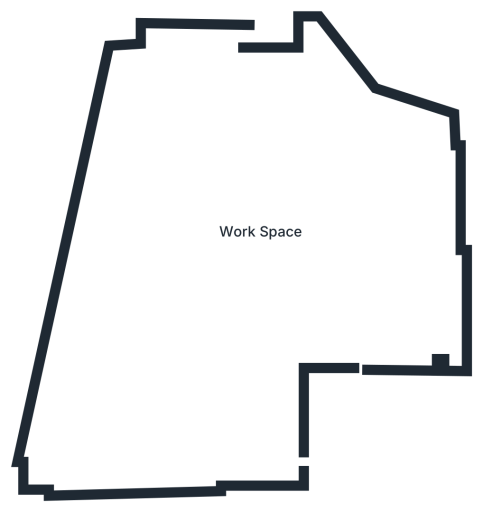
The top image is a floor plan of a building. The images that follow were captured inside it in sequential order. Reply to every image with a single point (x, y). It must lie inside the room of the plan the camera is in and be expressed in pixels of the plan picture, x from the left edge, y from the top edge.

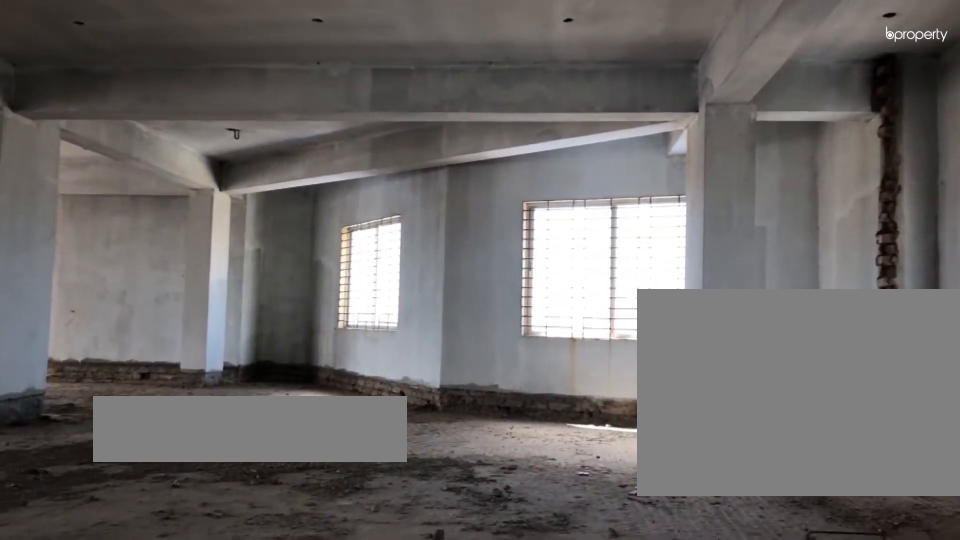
(343, 282)
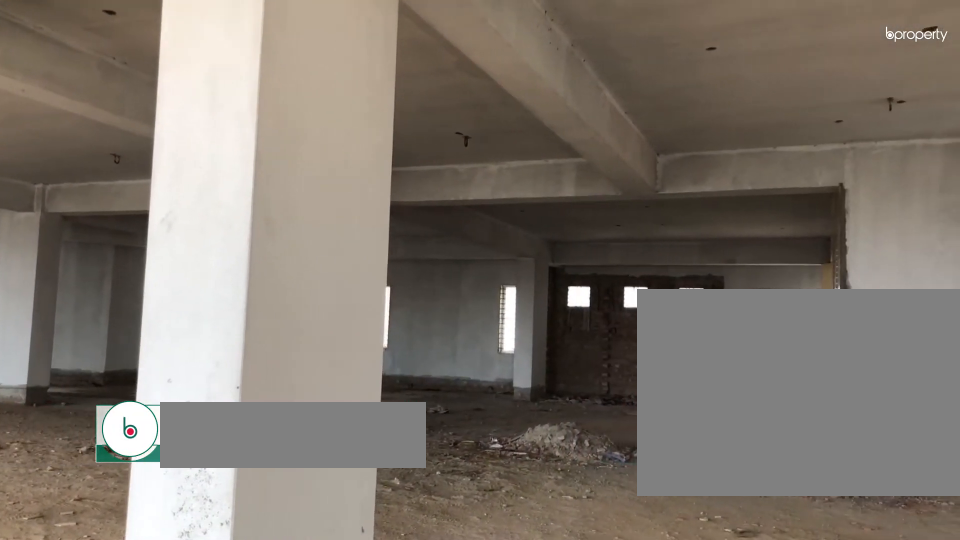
(249, 247)
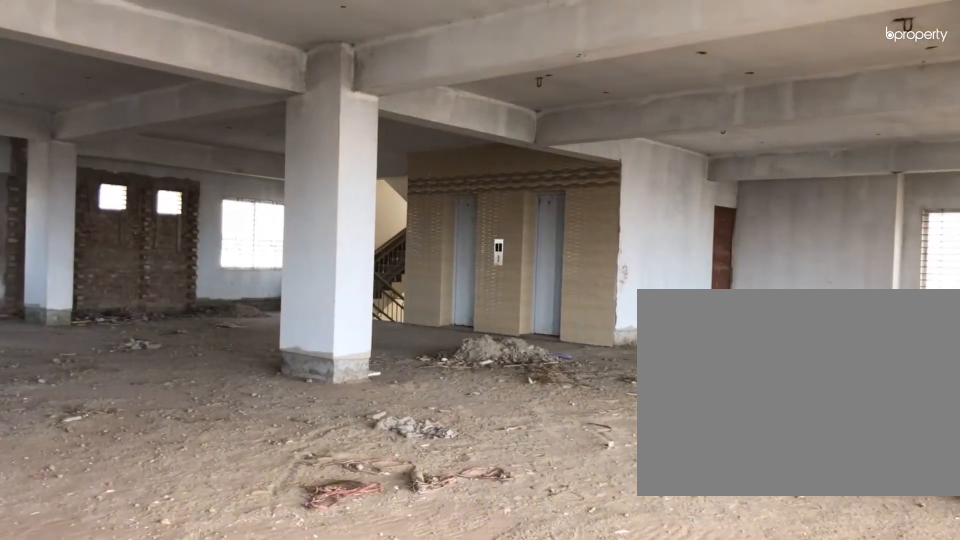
(249, 247)
